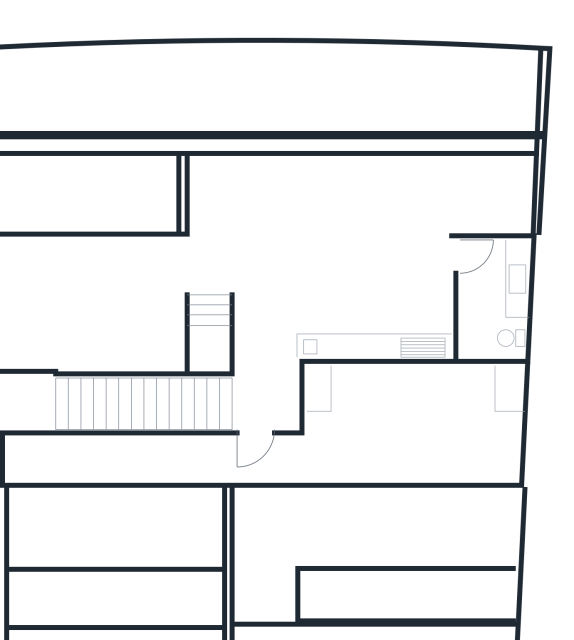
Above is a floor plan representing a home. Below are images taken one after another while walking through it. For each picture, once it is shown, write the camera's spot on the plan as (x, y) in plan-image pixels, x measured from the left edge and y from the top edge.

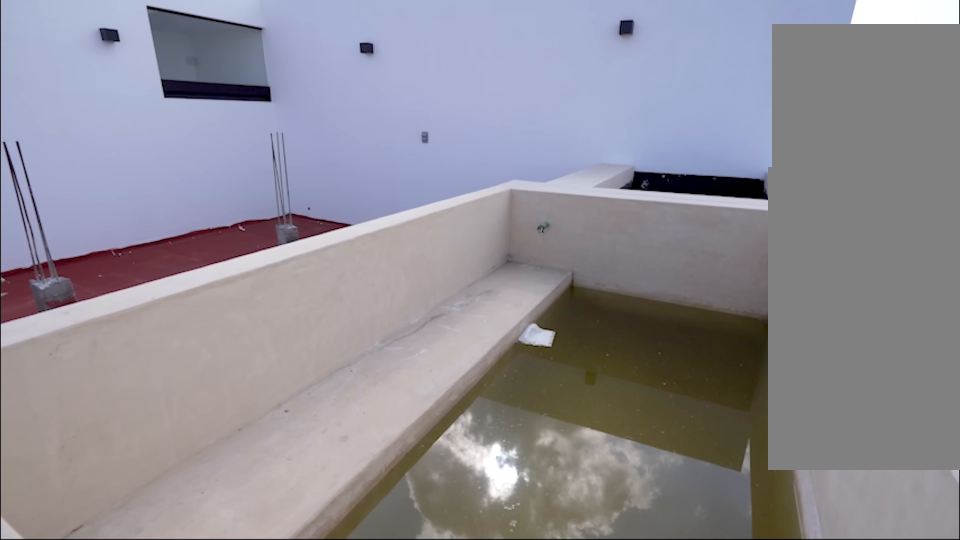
(198, 175)
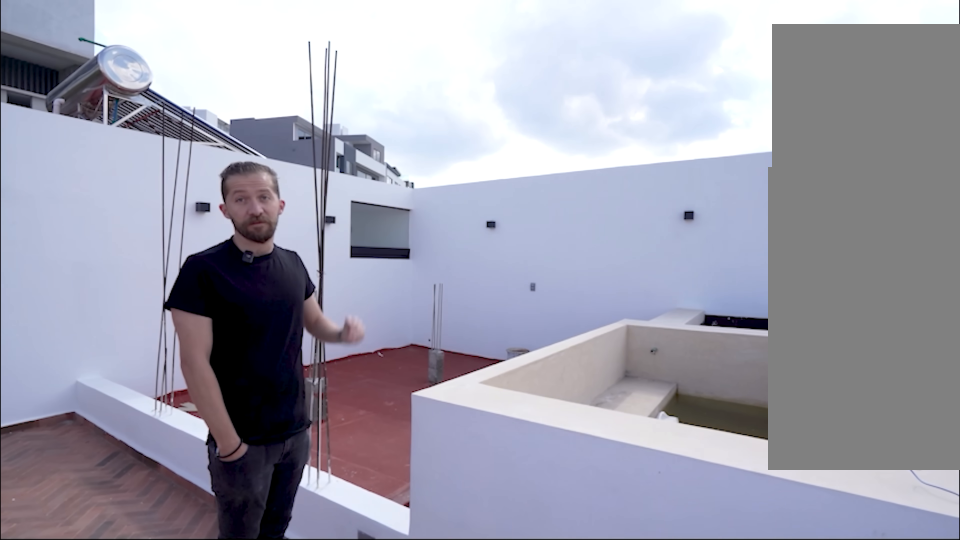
(208, 193)
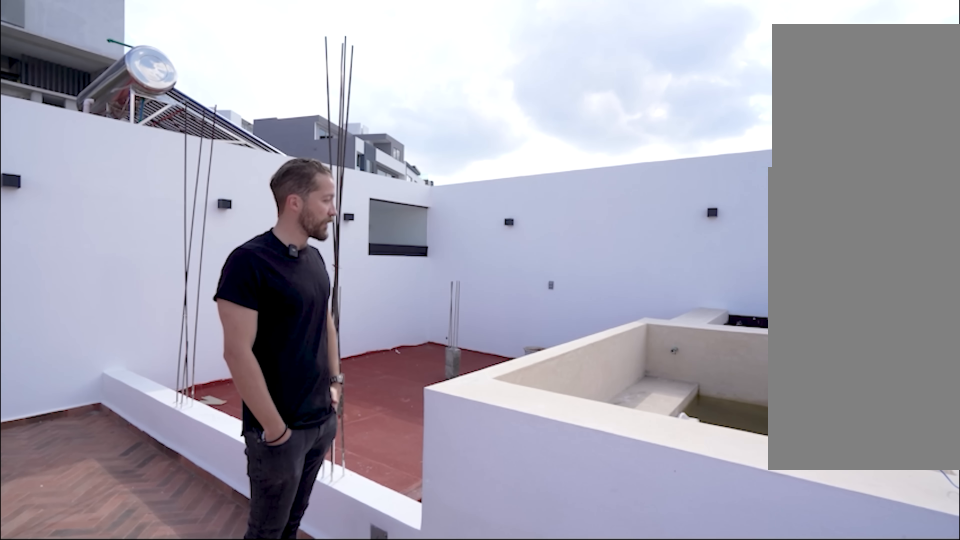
(209, 193)
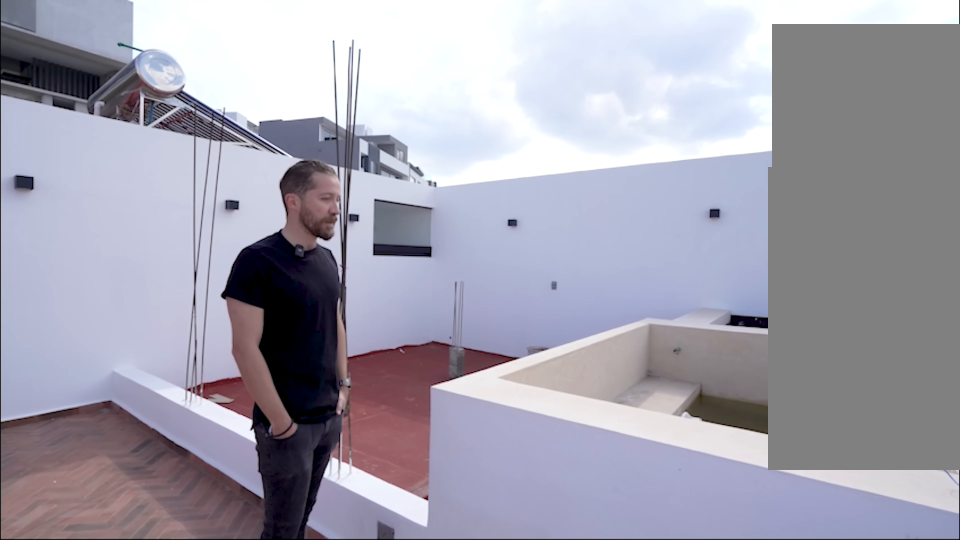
(209, 193)
